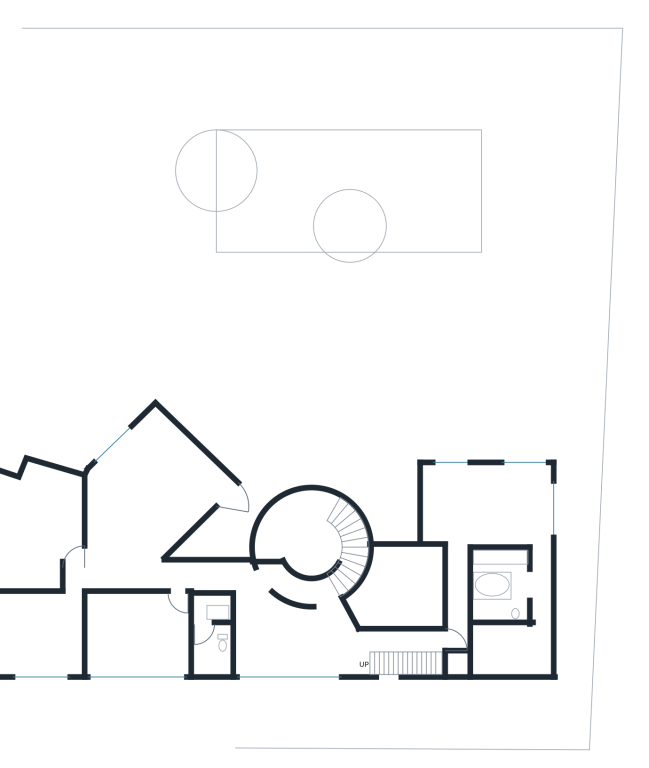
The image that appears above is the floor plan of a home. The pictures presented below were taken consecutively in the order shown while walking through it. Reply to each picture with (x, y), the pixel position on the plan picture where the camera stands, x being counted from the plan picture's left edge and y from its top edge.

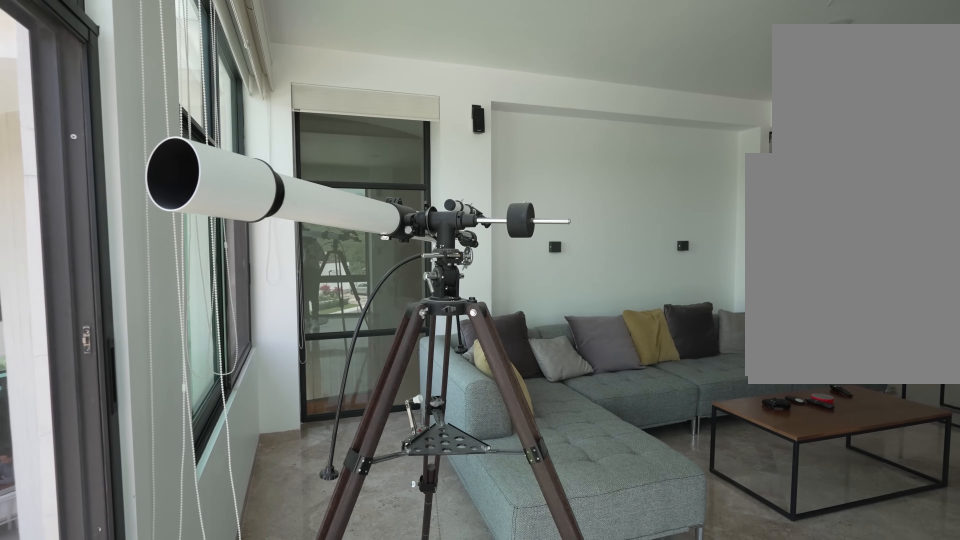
(157, 441)
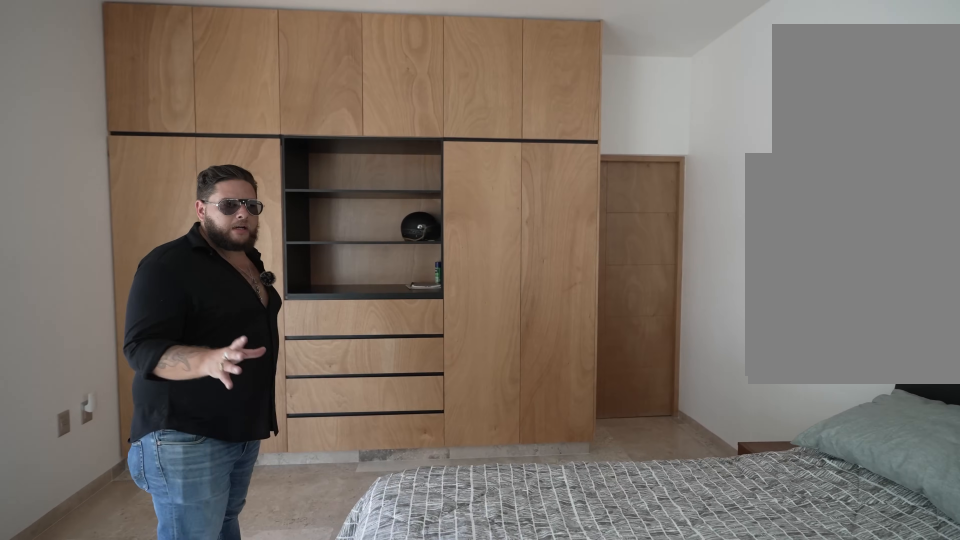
(51, 642)
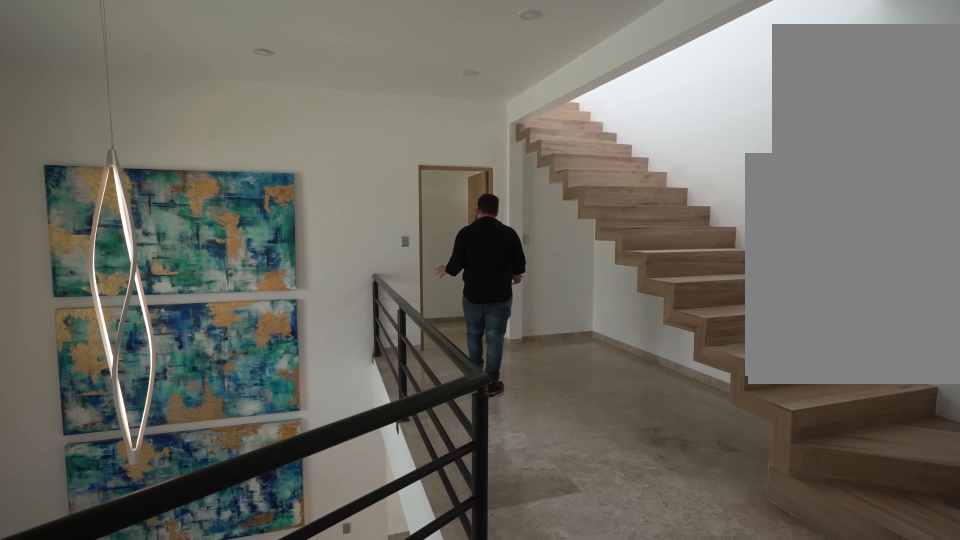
(272, 579)
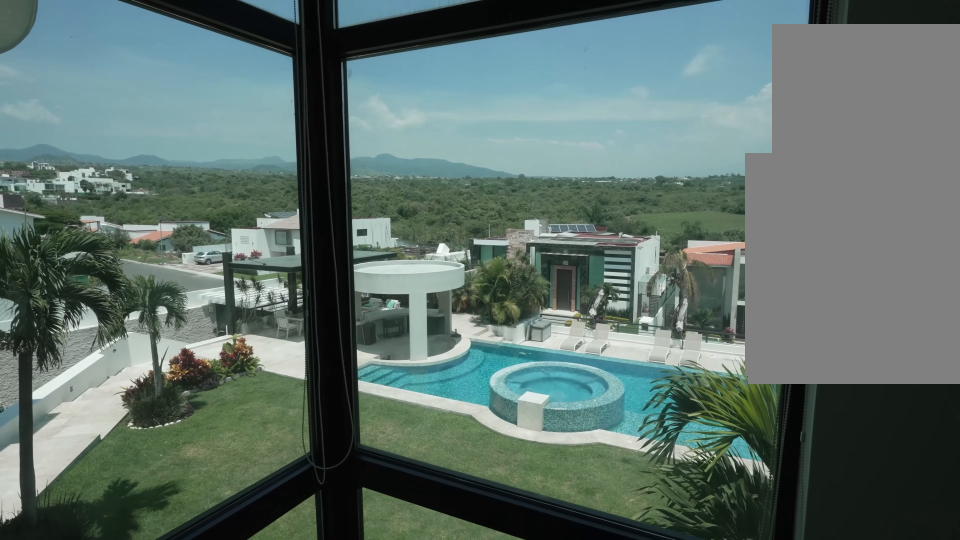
(476, 480)
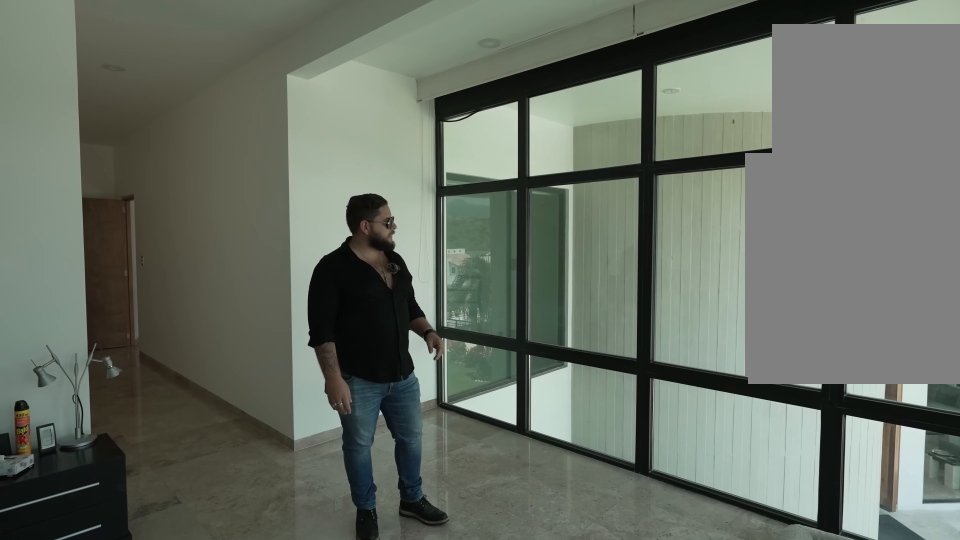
(476, 480)
